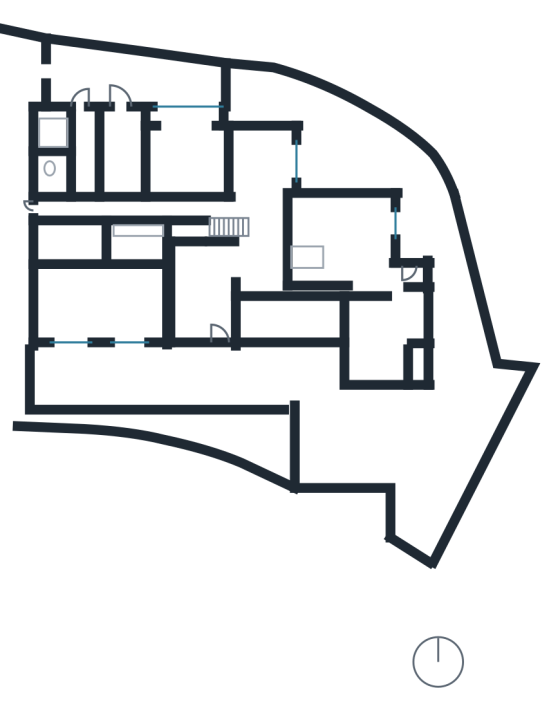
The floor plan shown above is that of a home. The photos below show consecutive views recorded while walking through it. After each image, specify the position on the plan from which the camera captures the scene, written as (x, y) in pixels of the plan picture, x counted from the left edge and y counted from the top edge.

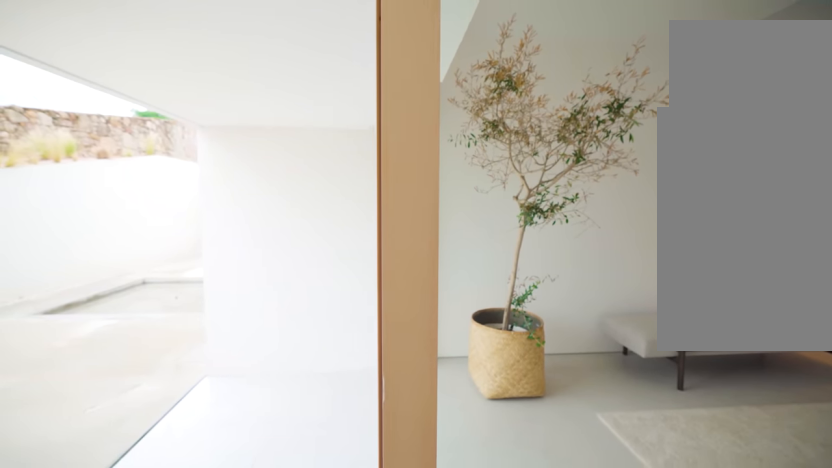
(220, 328)
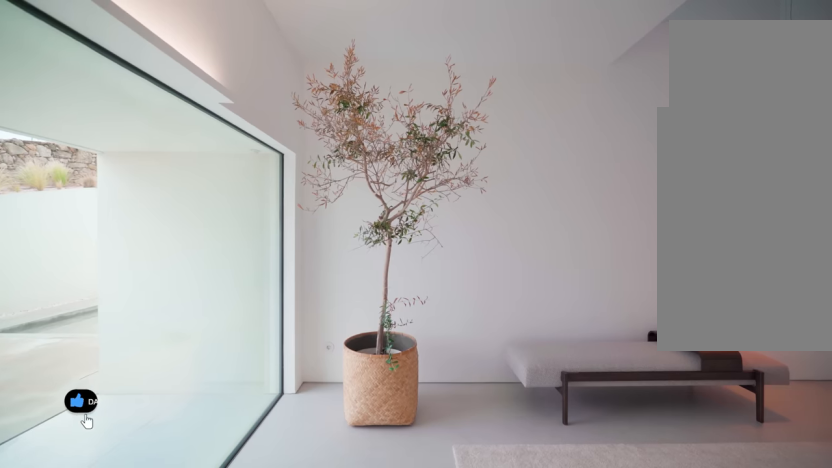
(220, 321)
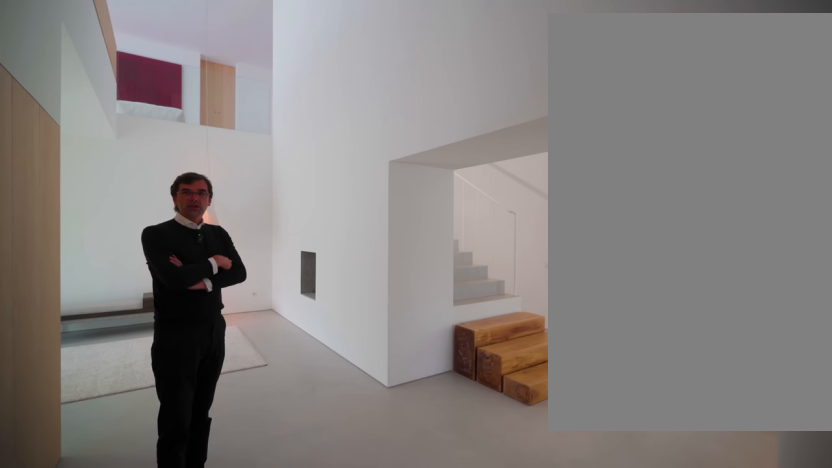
(274, 261)
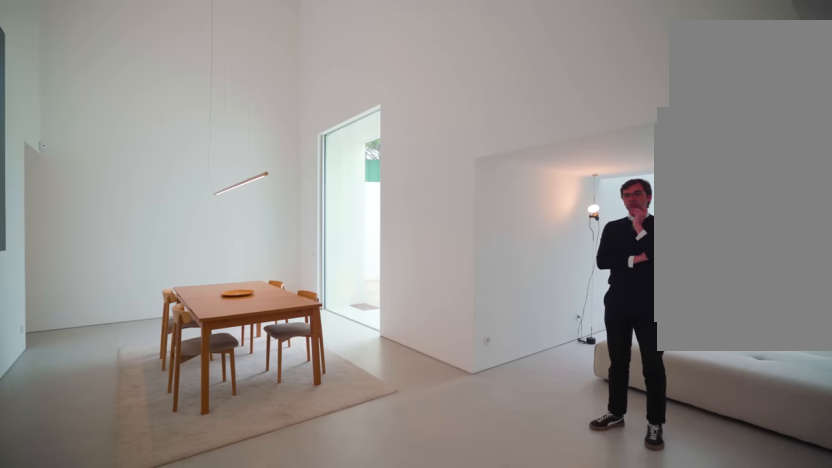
(262, 231)
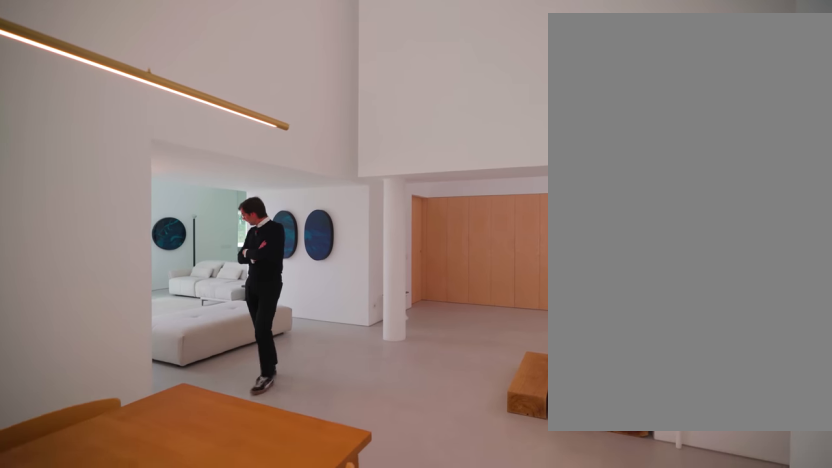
(244, 188)
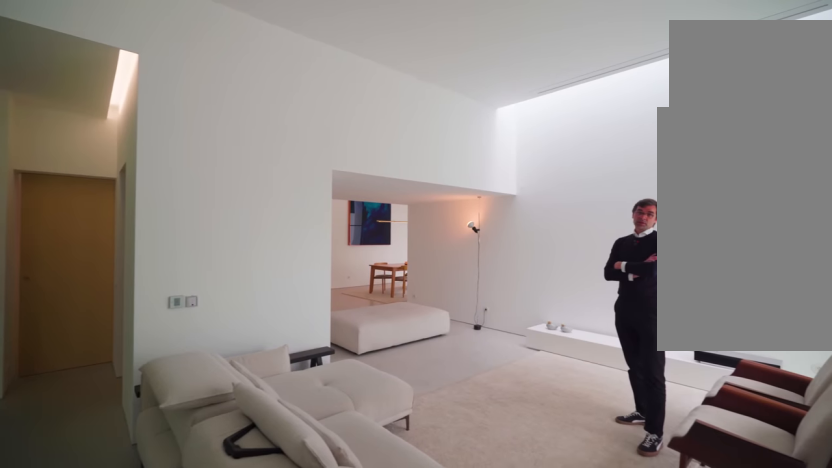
(348, 275)
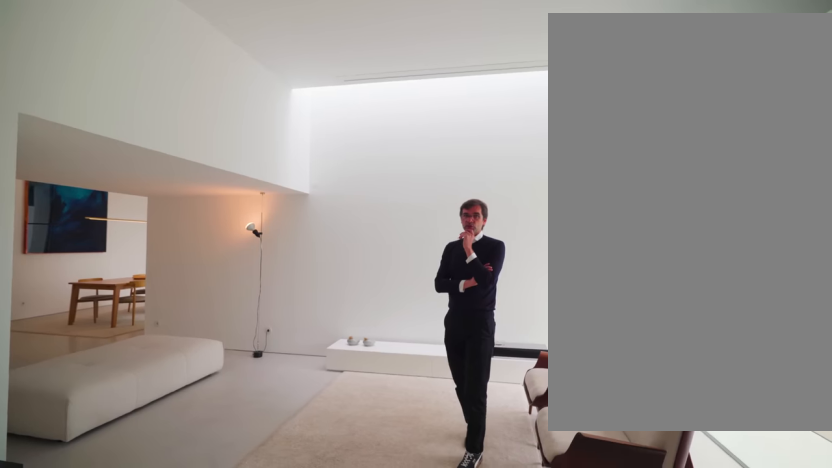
(378, 254)
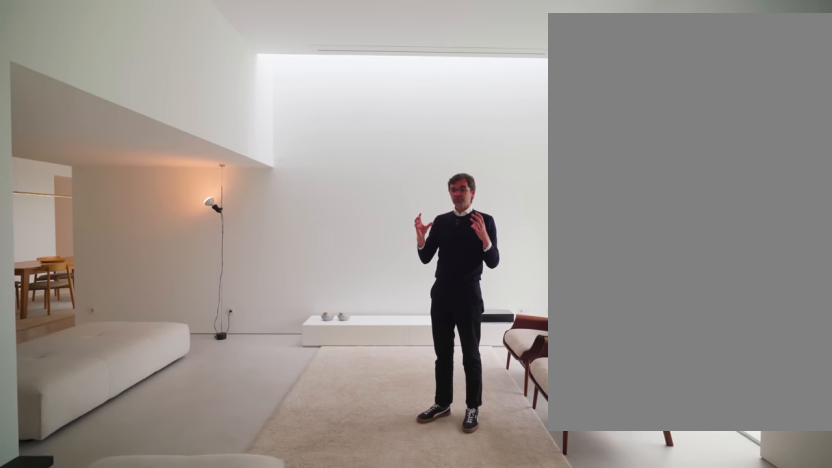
(362, 250)
